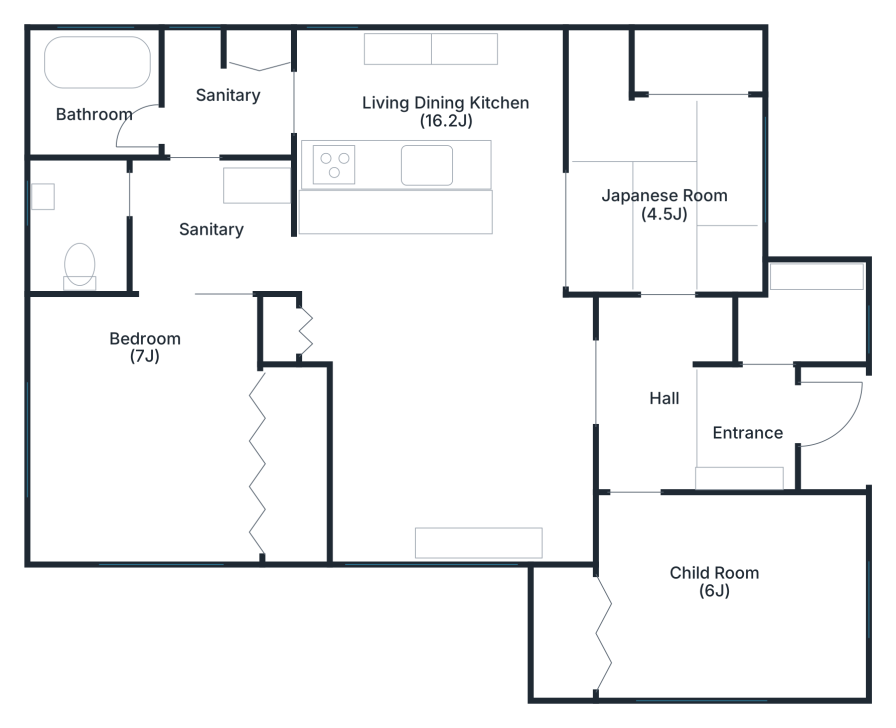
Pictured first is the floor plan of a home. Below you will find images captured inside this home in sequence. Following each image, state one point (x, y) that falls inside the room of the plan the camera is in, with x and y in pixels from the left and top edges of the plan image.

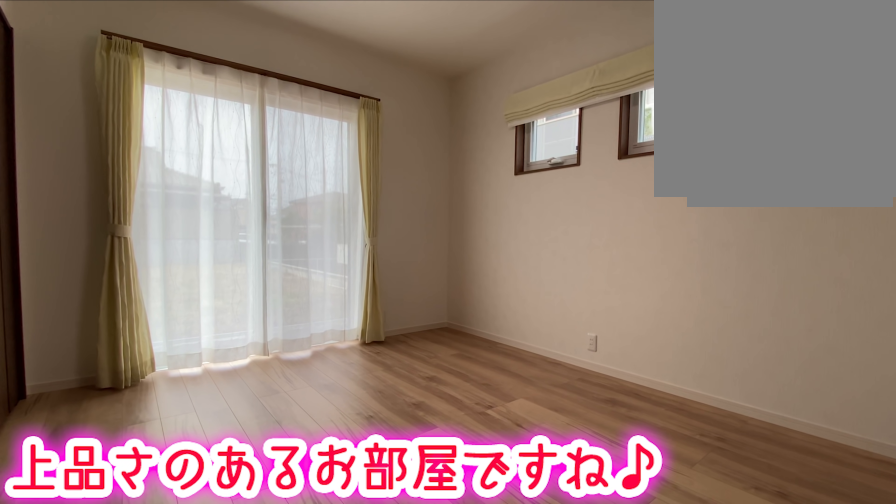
(56, 441)
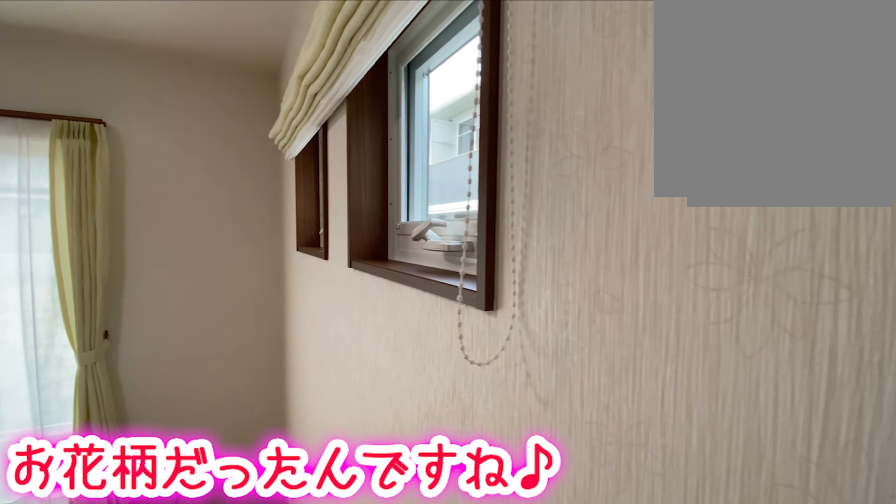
(146, 449)
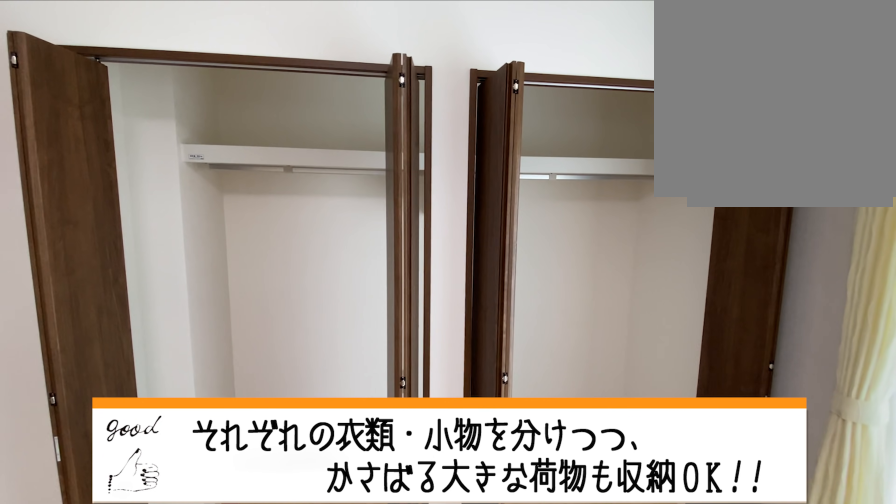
(146, 448)
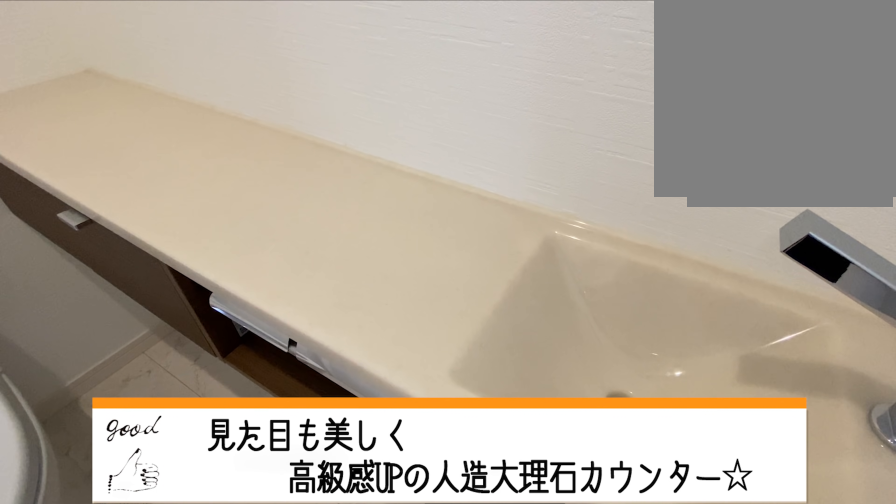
(84, 228)
